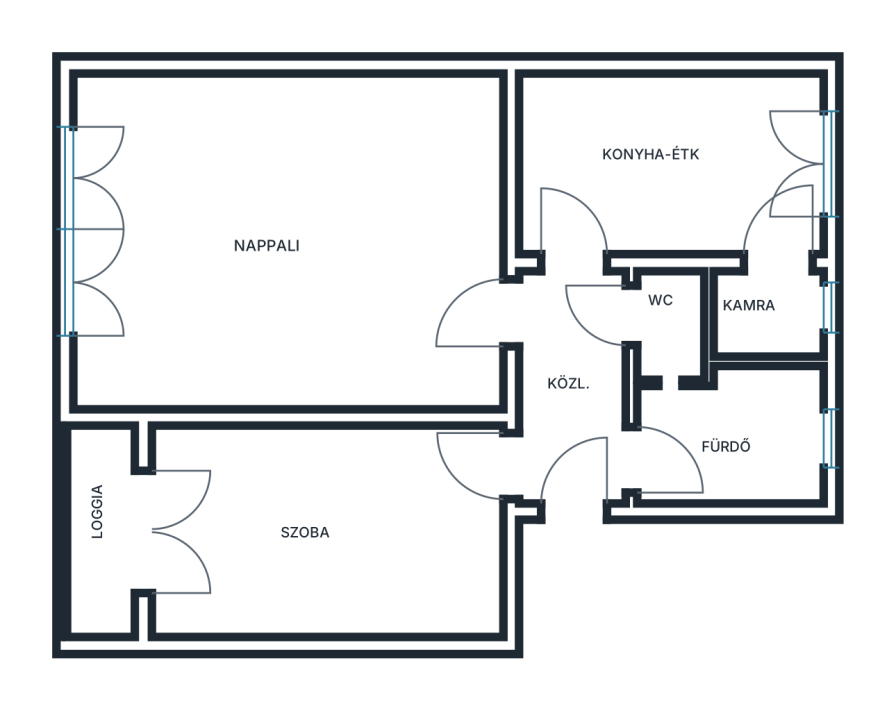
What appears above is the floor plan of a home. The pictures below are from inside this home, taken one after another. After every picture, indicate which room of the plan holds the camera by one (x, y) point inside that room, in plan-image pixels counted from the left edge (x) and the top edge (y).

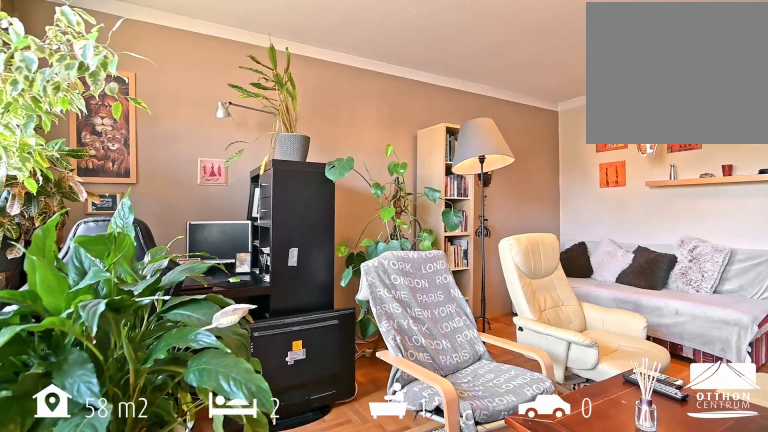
(291, 241)
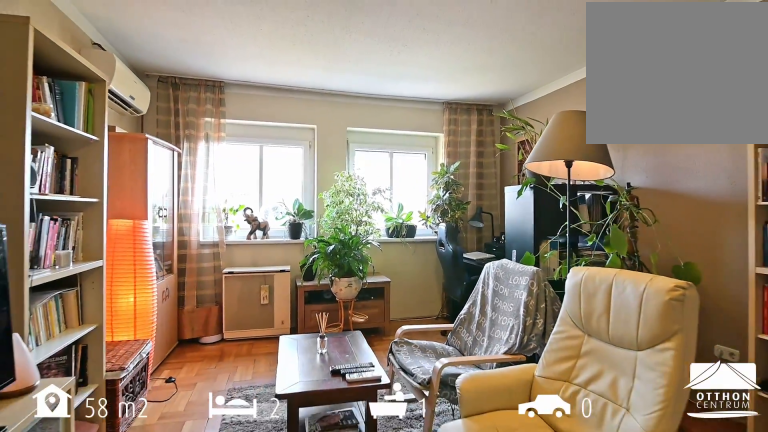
(291, 241)
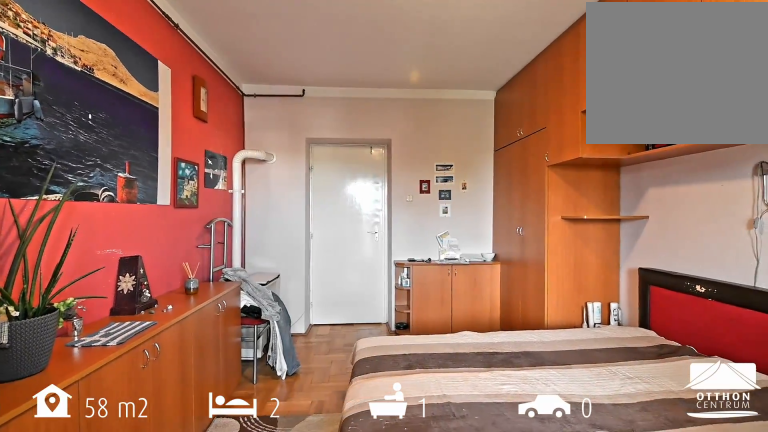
(330, 533)
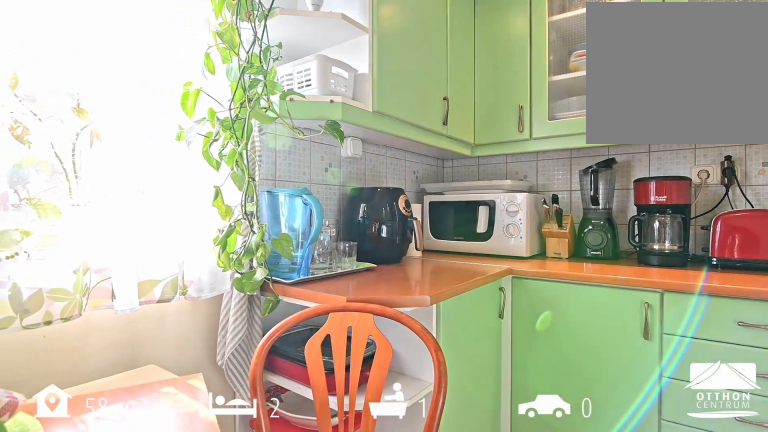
(673, 164)
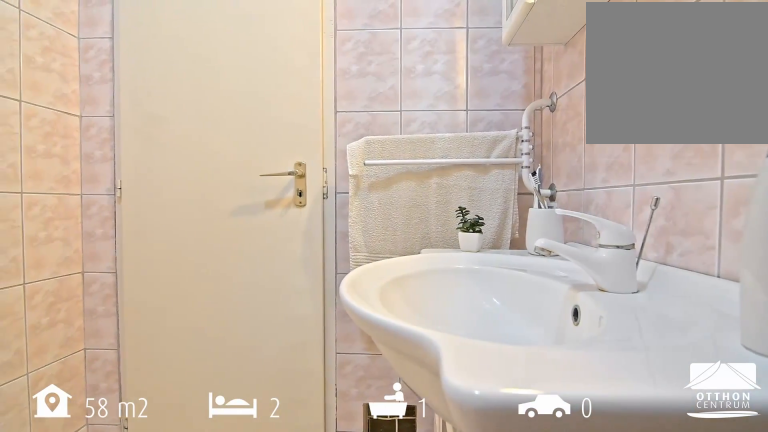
(735, 441)
